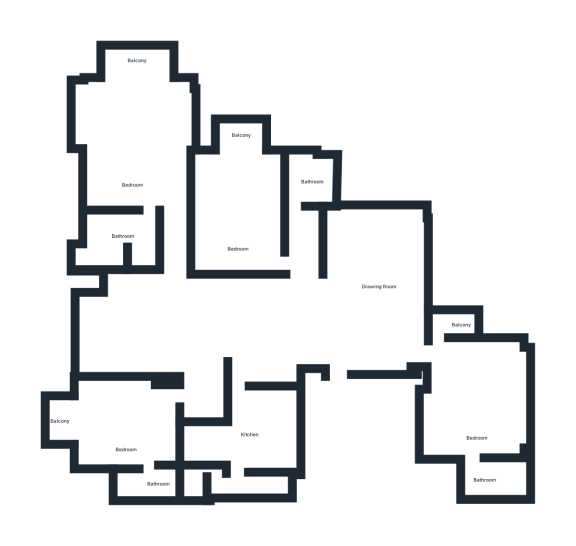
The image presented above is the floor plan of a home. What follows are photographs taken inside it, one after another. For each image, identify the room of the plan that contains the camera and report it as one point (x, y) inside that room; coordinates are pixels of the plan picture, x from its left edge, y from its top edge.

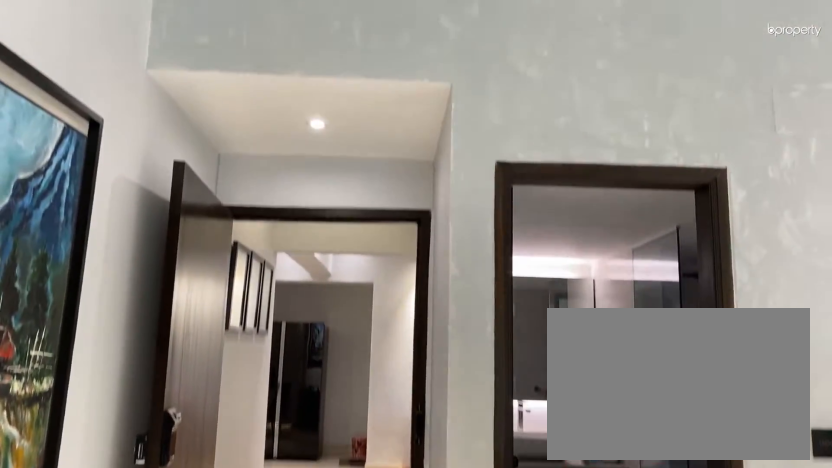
(134, 169)
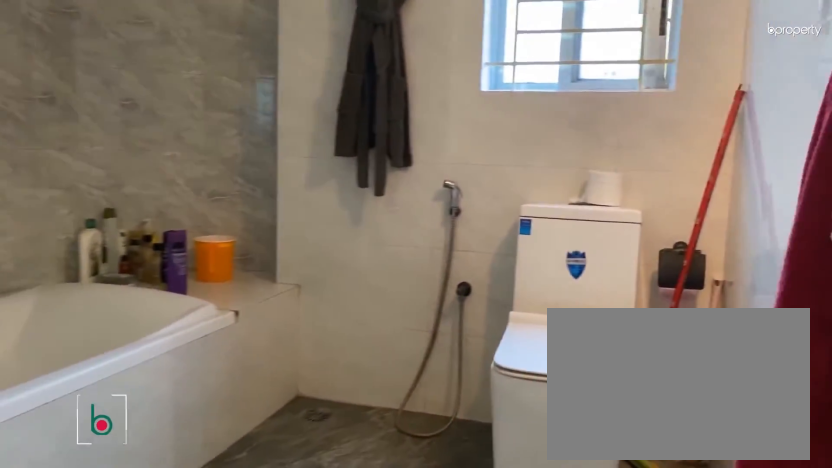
(121, 237)
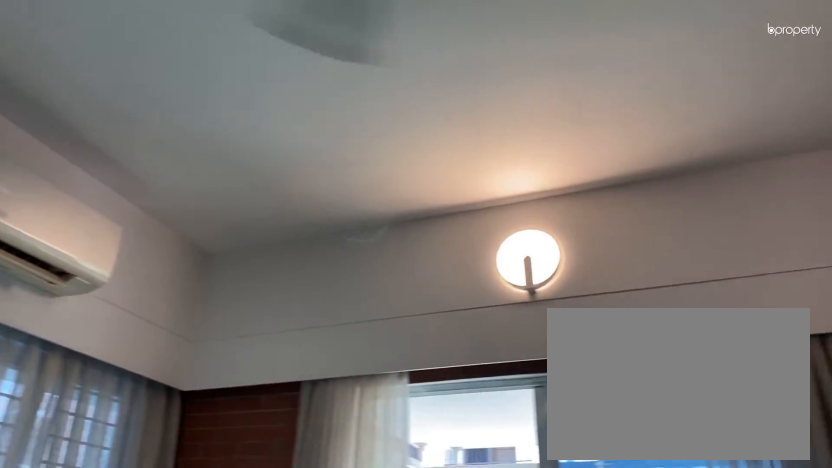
(127, 429)
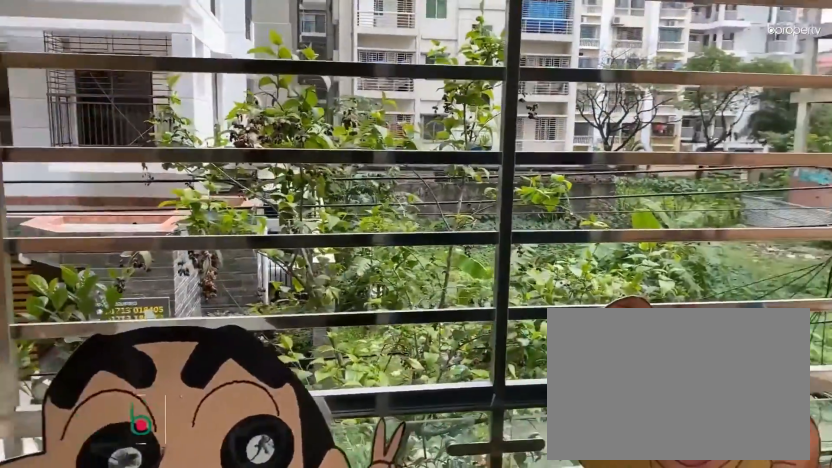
(54, 421)
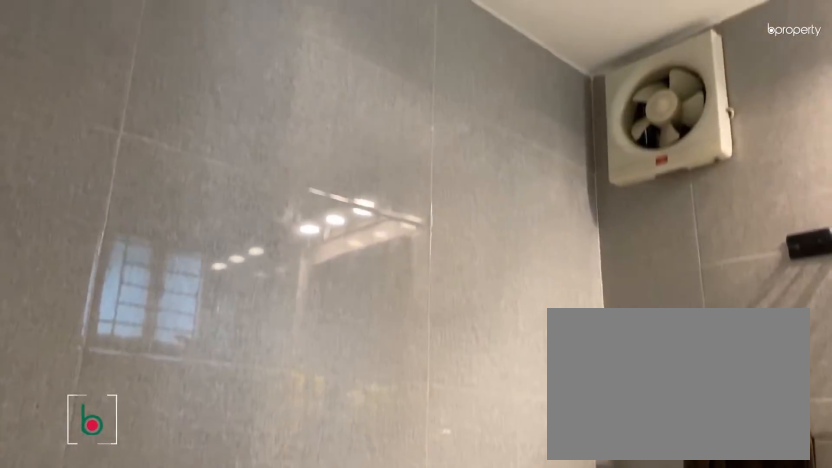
(145, 483)
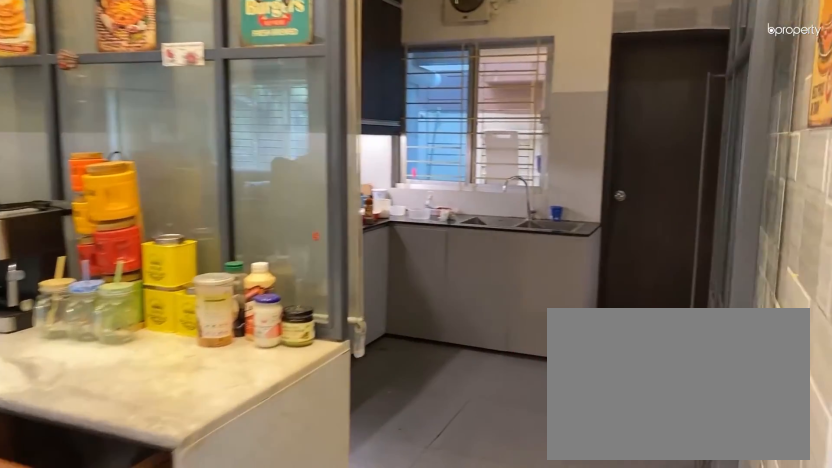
(248, 371)
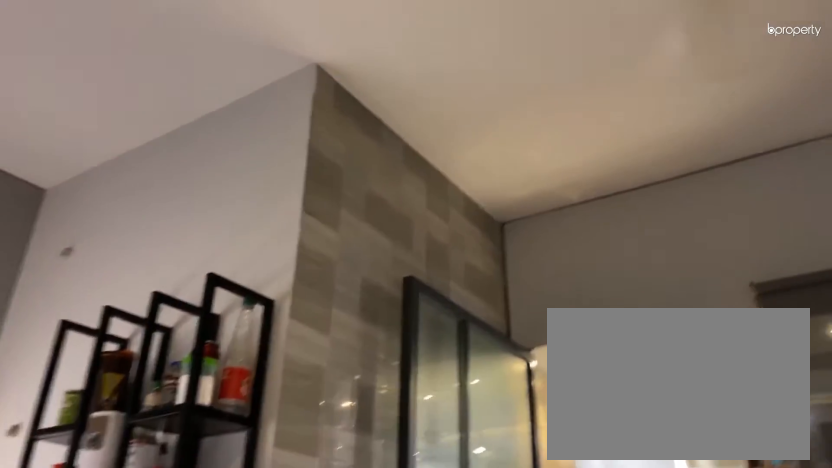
(252, 429)
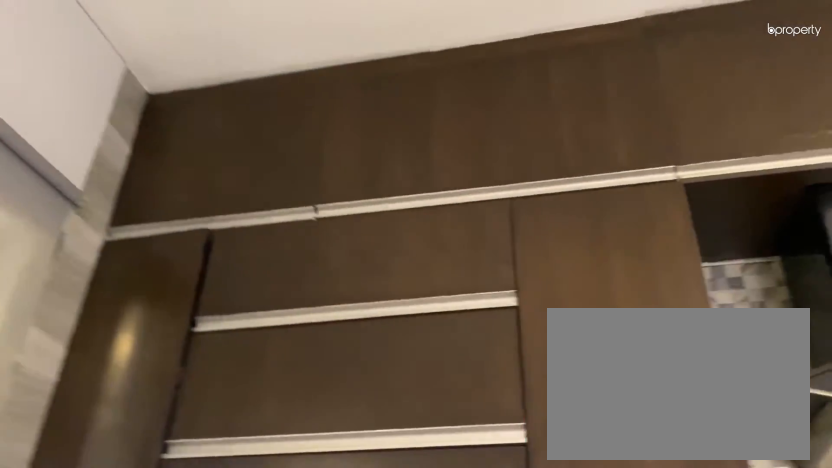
(252, 429)
